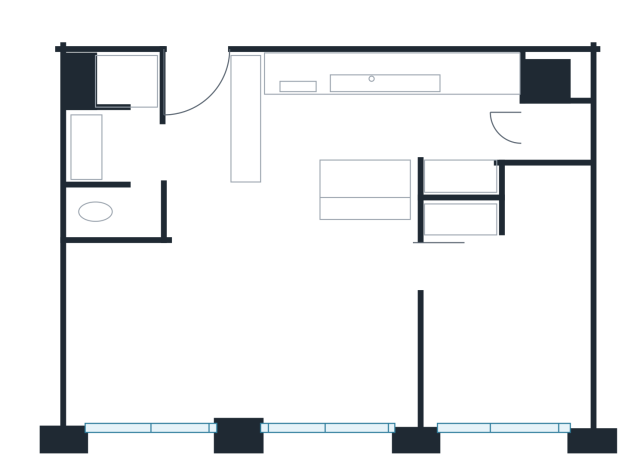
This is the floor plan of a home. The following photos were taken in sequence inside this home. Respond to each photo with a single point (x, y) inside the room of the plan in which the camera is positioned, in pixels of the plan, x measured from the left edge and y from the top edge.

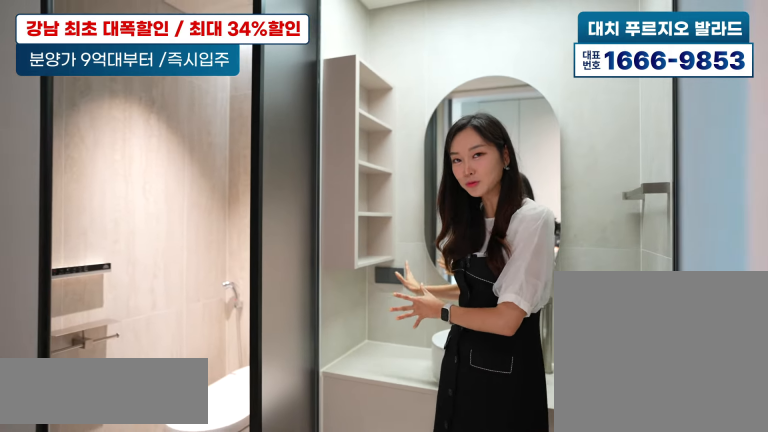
(127, 135)
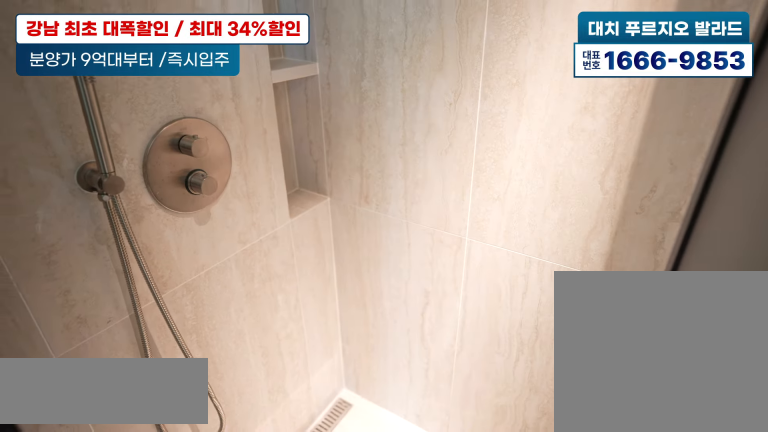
(127, 134)
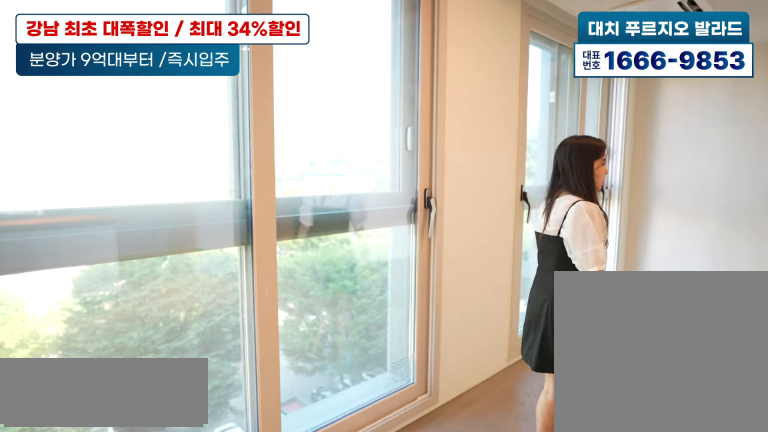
(216, 308)
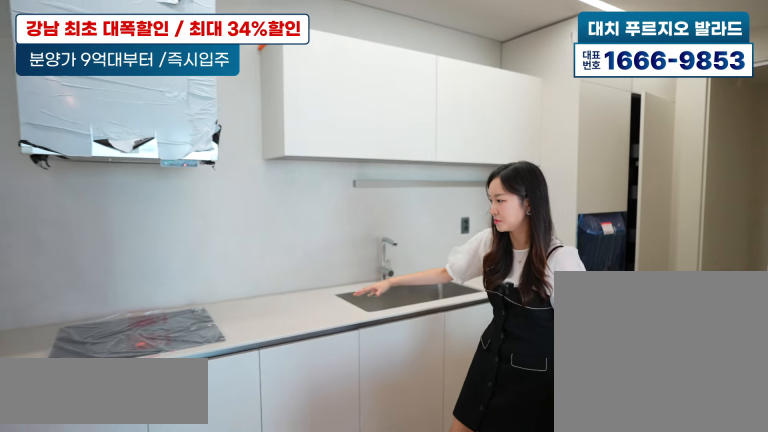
(407, 117)
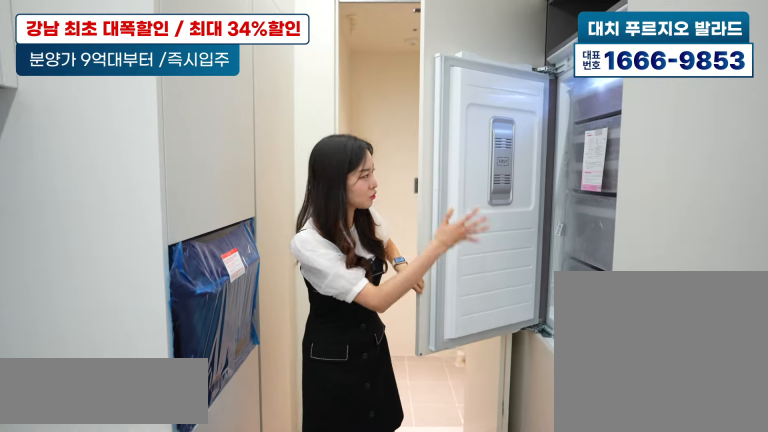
(406, 117)
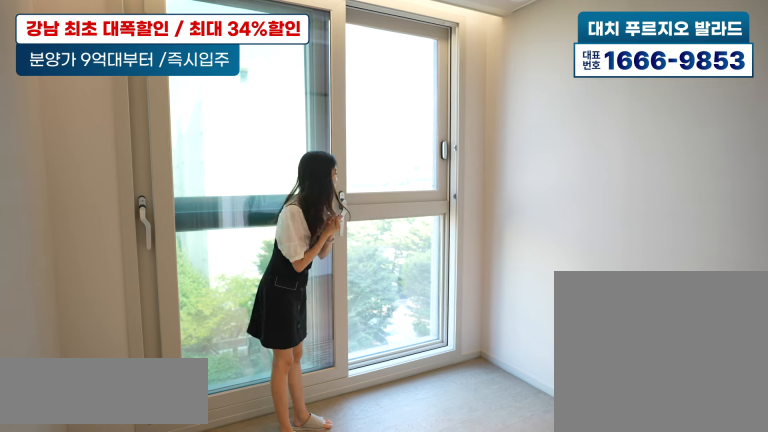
(500, 323)
